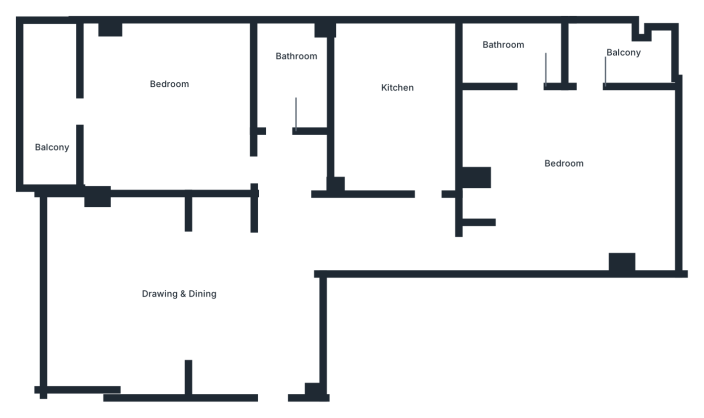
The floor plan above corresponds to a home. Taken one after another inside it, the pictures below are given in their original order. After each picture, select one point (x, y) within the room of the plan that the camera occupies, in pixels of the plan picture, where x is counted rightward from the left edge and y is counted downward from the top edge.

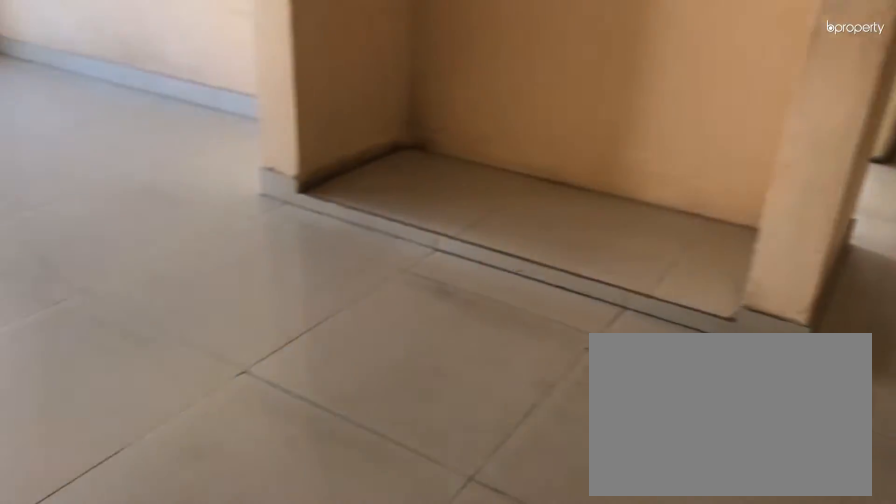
(160, 300)
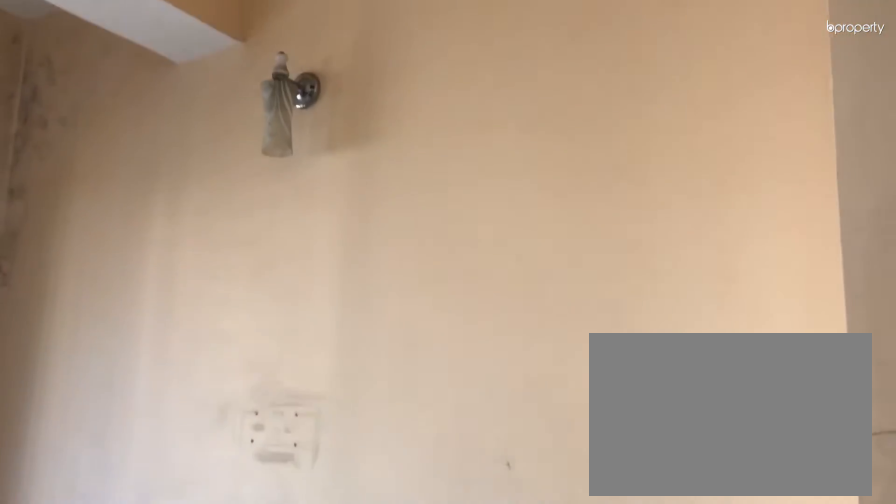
(170, 300)
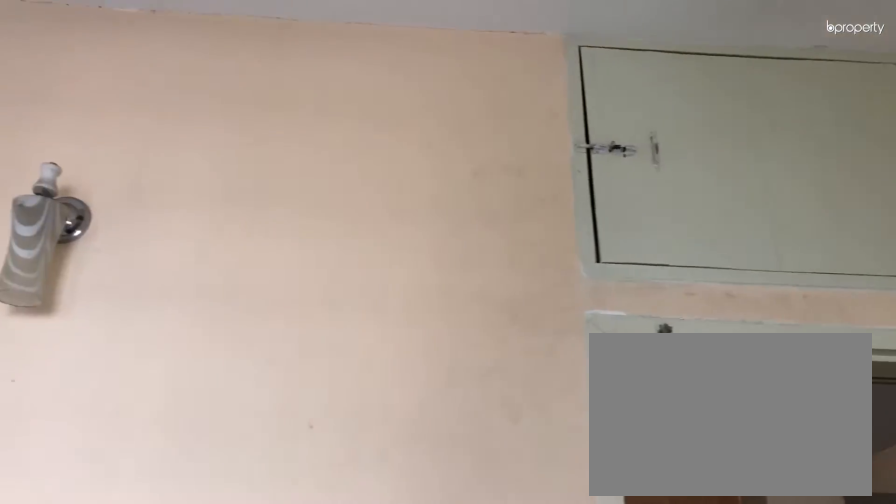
(168, 101)
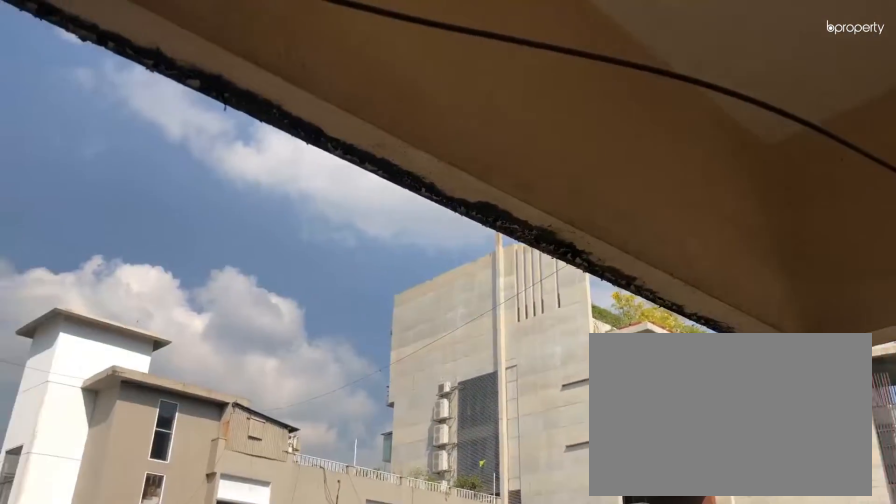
(57, 111)
